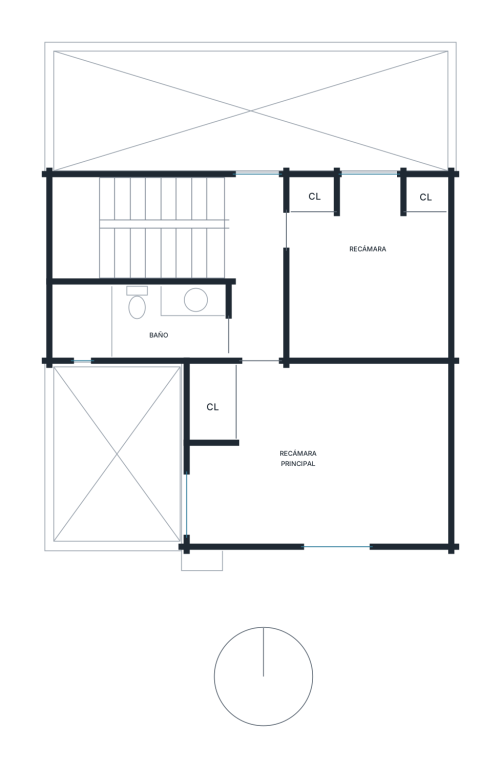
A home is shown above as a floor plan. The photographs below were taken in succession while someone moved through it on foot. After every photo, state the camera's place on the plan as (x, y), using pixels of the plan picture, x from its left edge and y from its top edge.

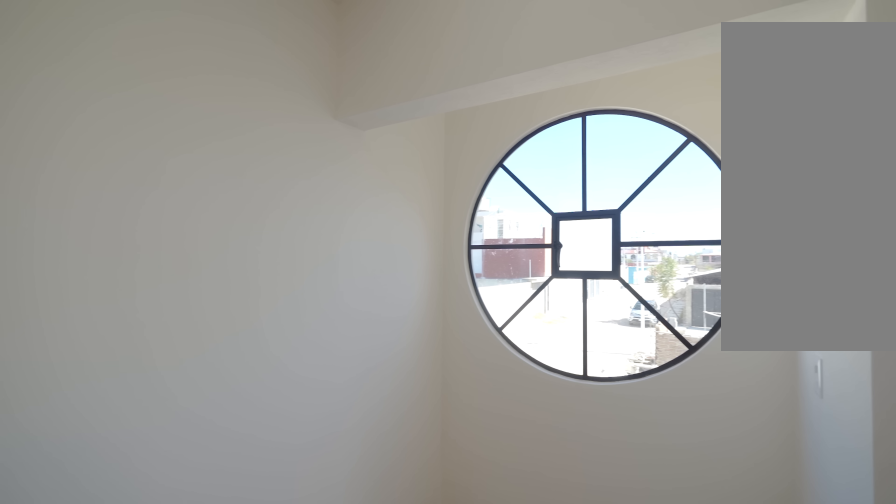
(328, 502)
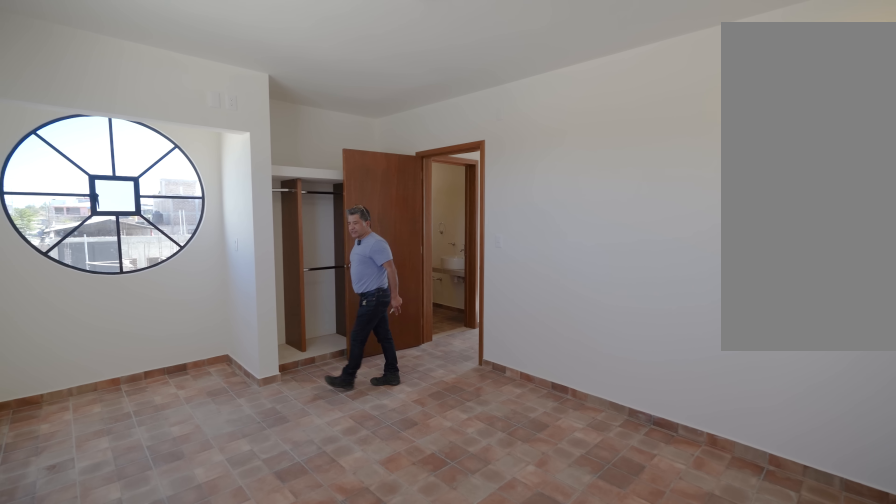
(356, 466)
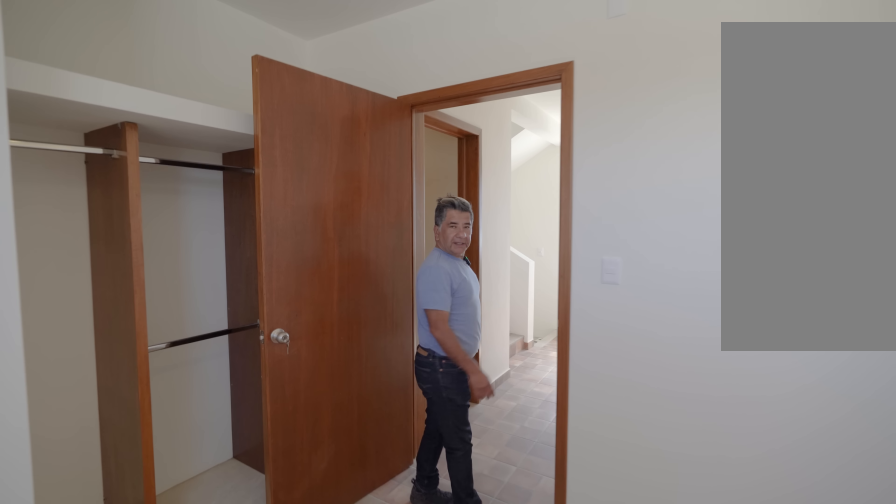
(352, 465)
